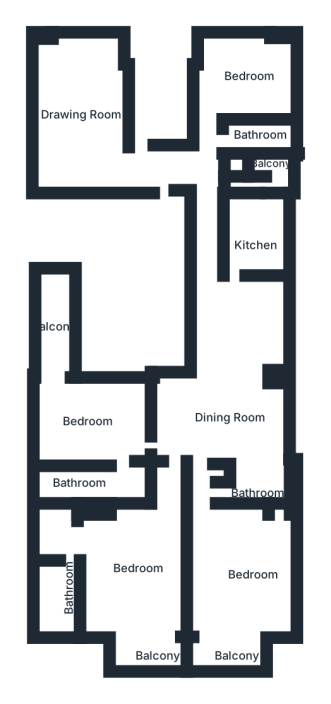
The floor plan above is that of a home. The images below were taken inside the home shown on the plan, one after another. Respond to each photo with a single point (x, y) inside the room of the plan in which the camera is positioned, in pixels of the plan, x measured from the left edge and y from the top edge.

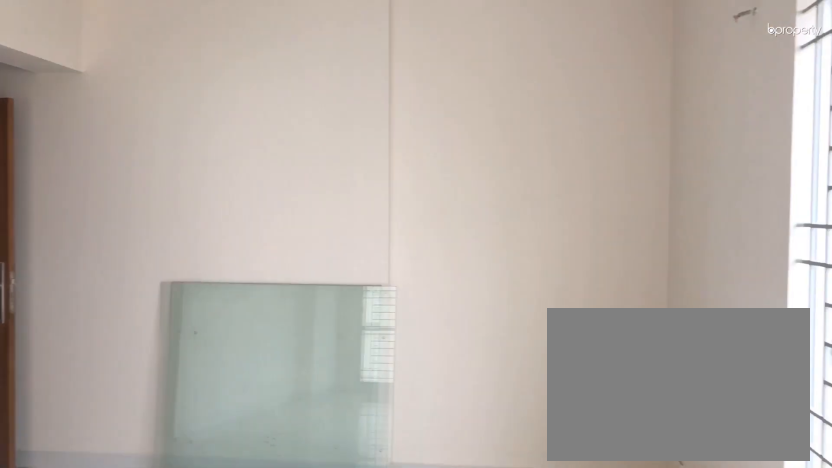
(82, 132)
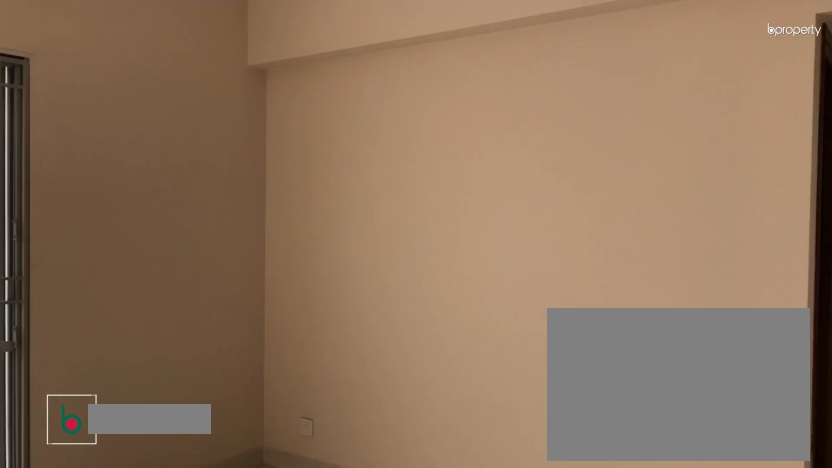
(131, 580)
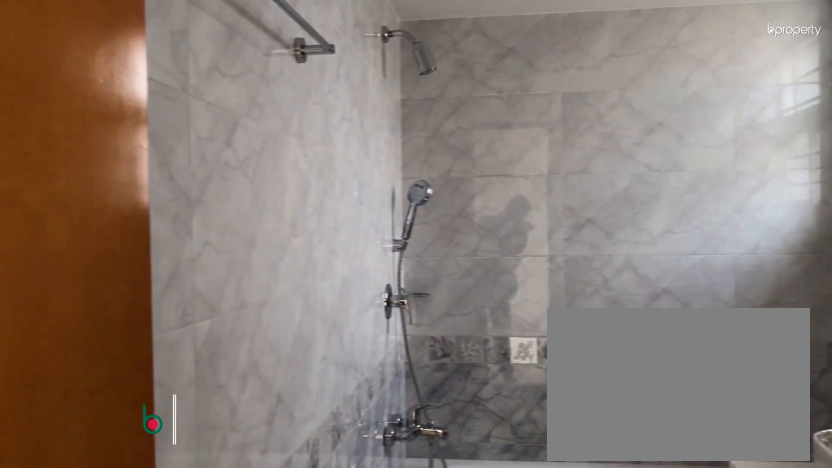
(68, 595)
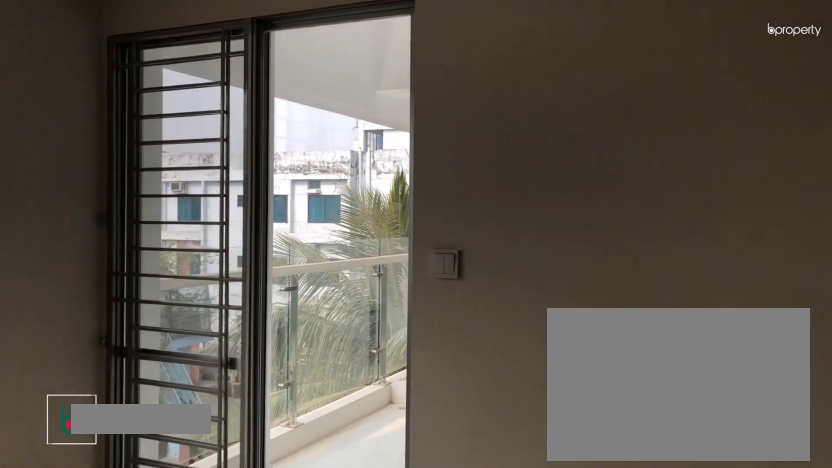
(108, 424)
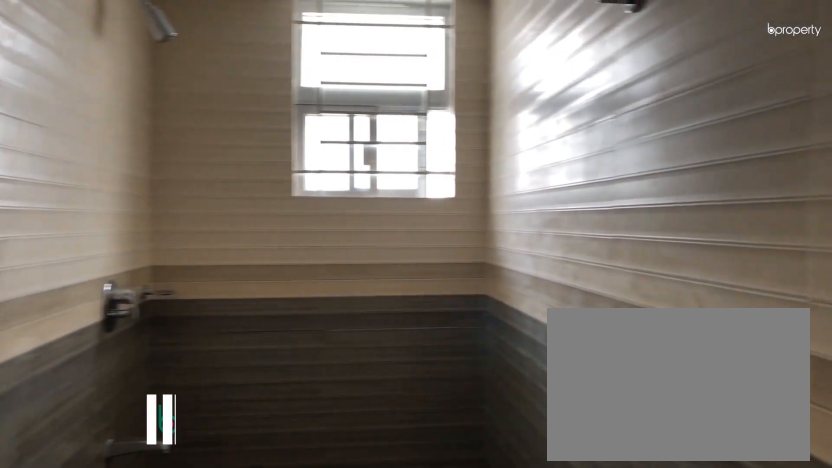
(259, 134)
